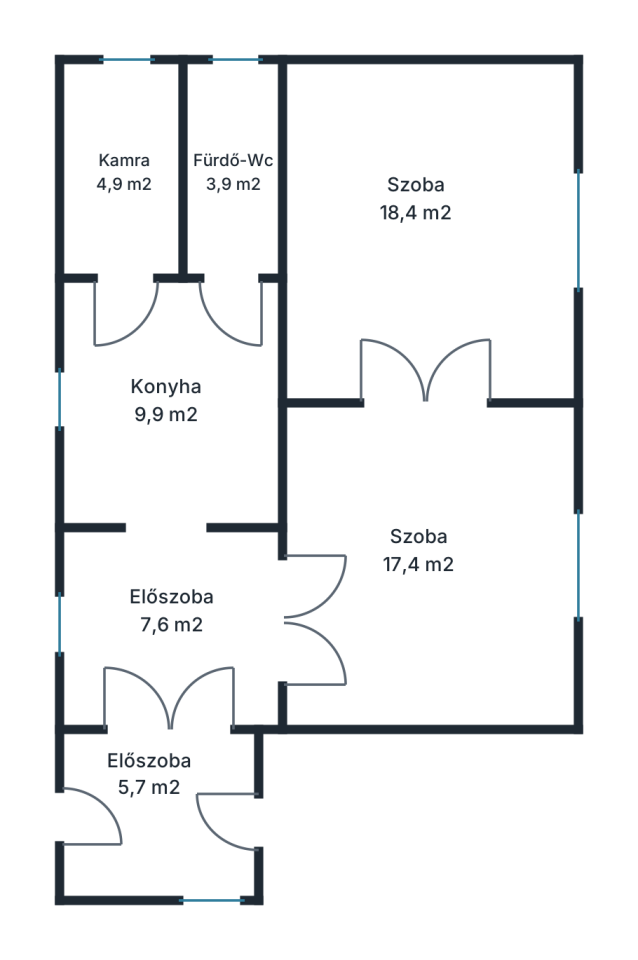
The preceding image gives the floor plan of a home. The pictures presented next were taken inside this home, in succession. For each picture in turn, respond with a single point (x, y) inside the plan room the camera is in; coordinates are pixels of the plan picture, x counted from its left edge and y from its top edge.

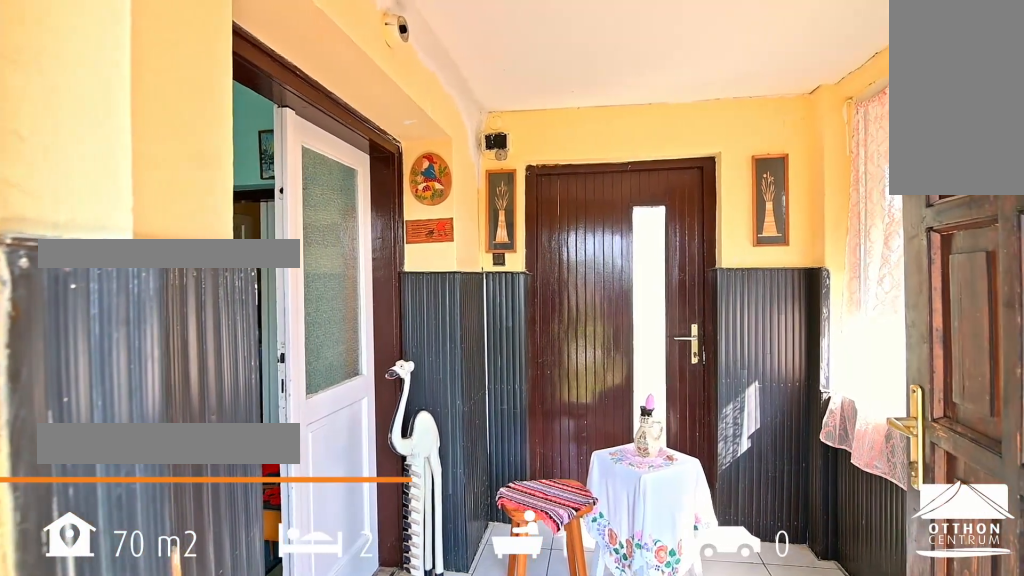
(157, 815)
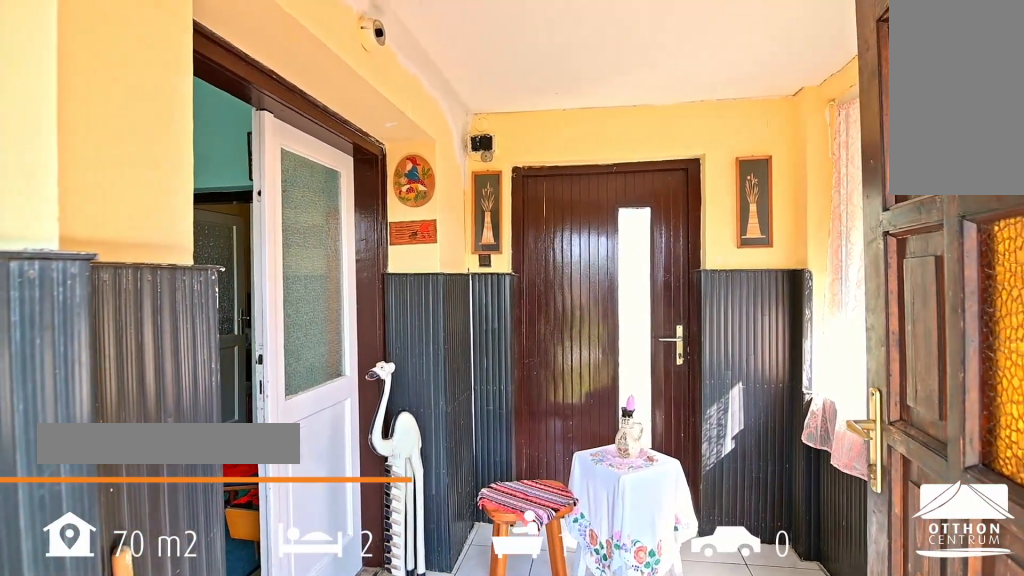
(156, 815)
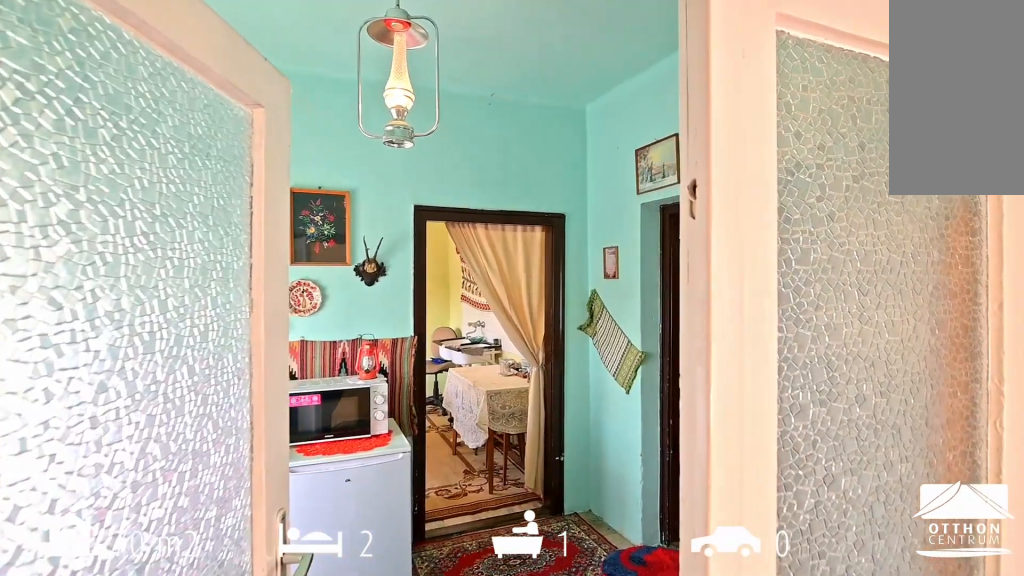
(174, 639)
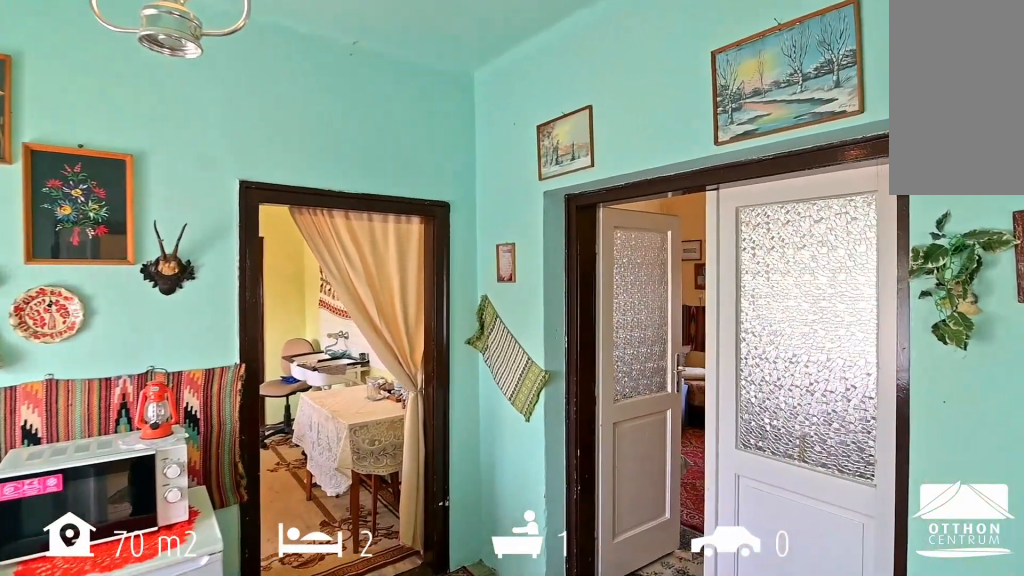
(175, 638)
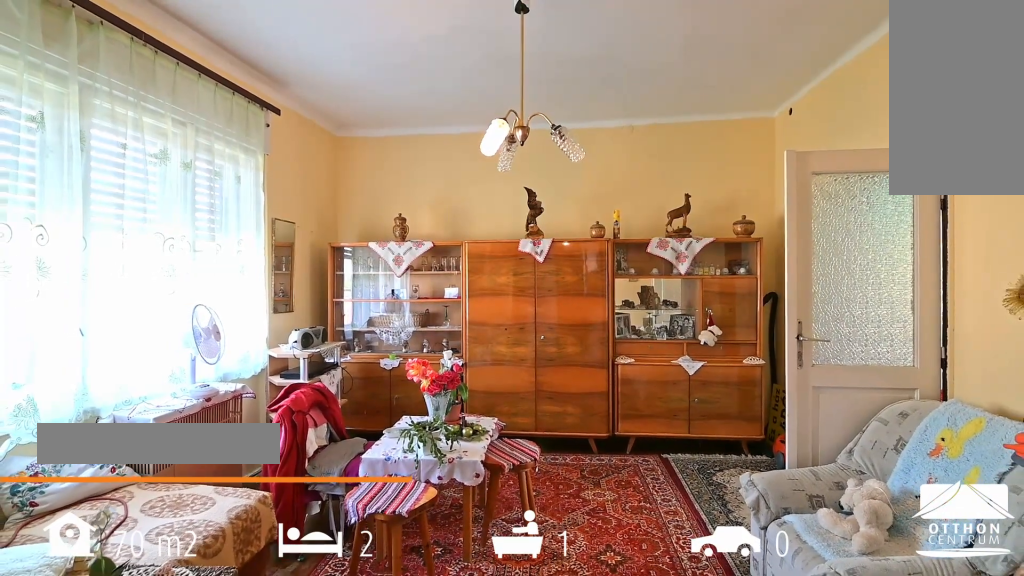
(431, 559)
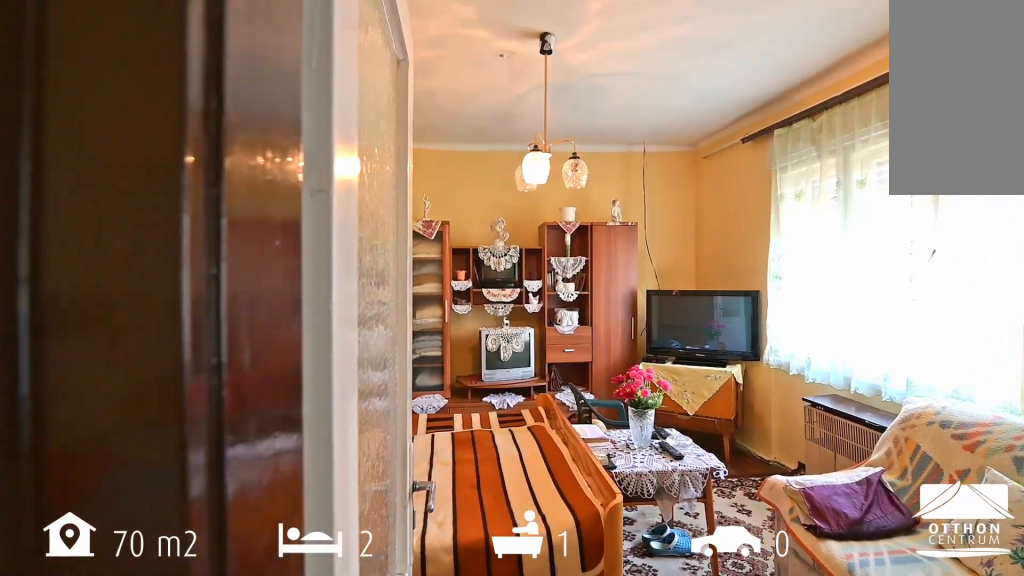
(431, 228)
